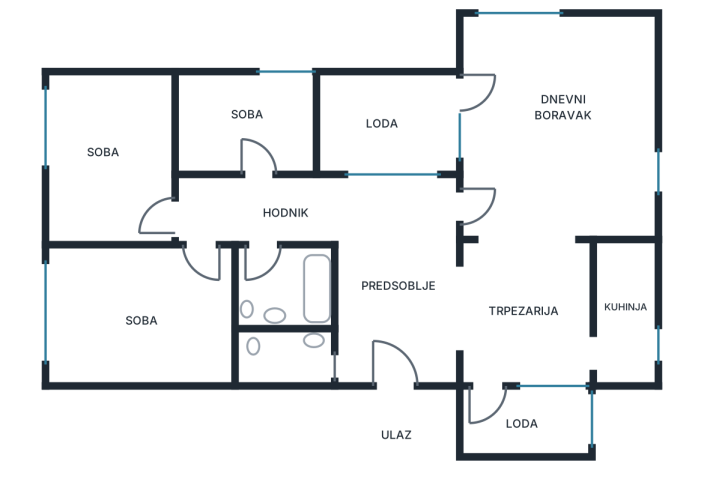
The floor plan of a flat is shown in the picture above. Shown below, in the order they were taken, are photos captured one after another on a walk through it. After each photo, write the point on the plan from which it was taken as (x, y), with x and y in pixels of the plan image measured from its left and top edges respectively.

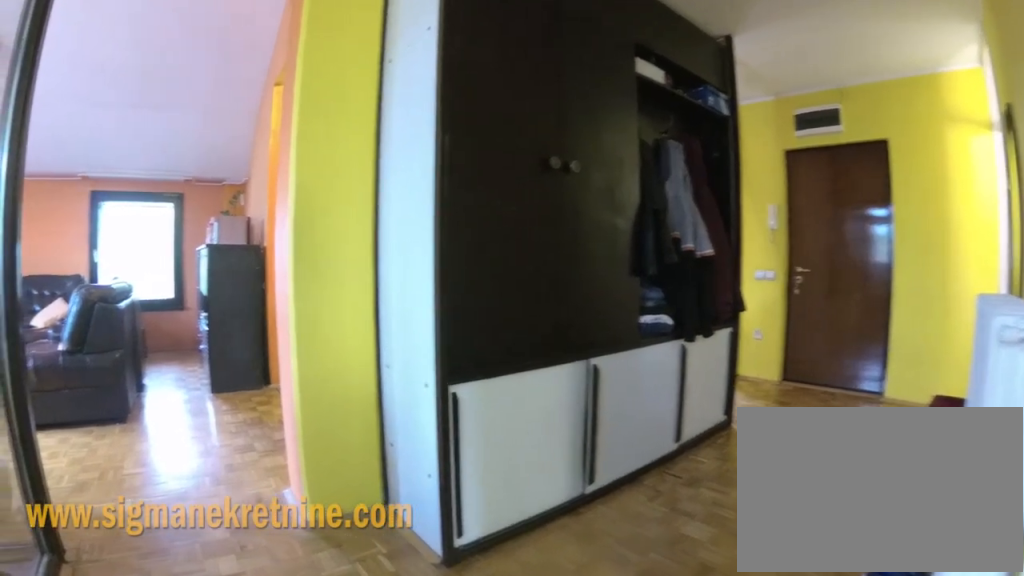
(351, 190)
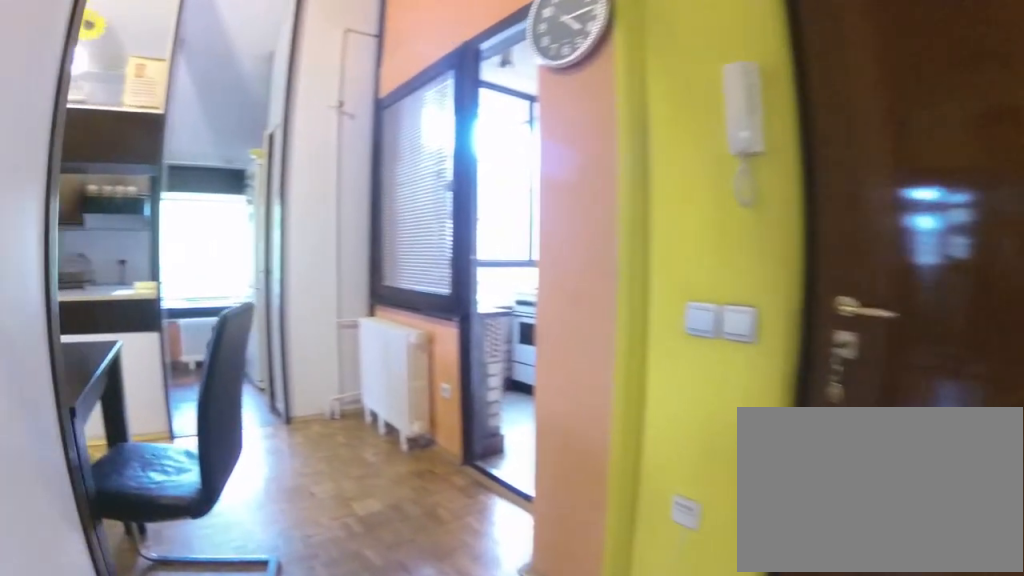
(420, 307)
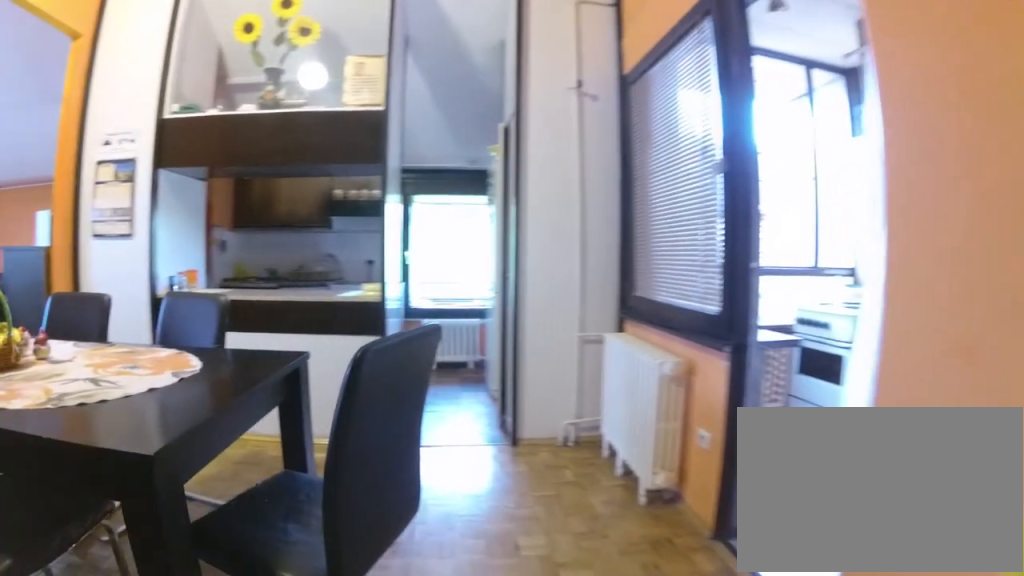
(443, 338)
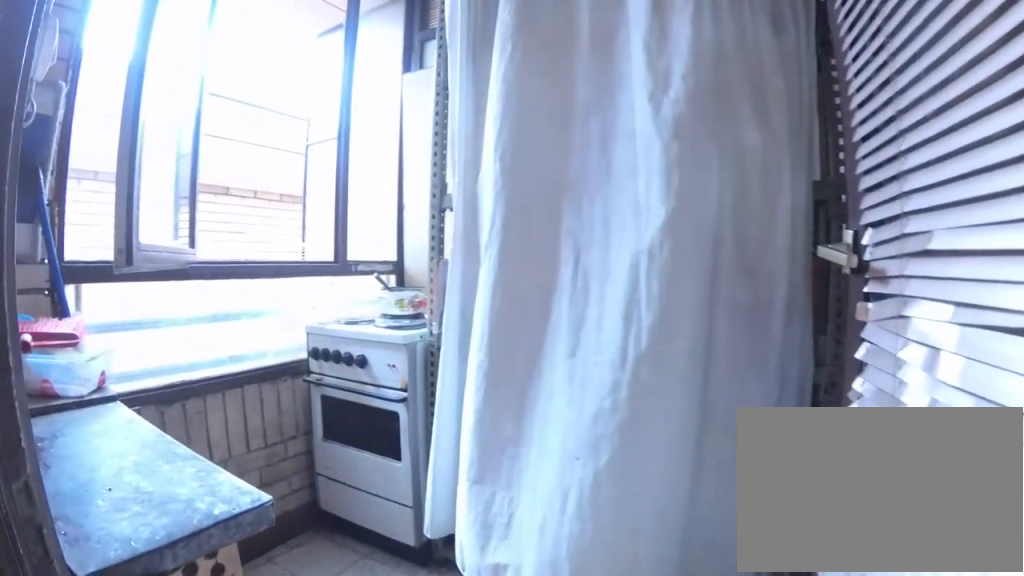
(480, 361)
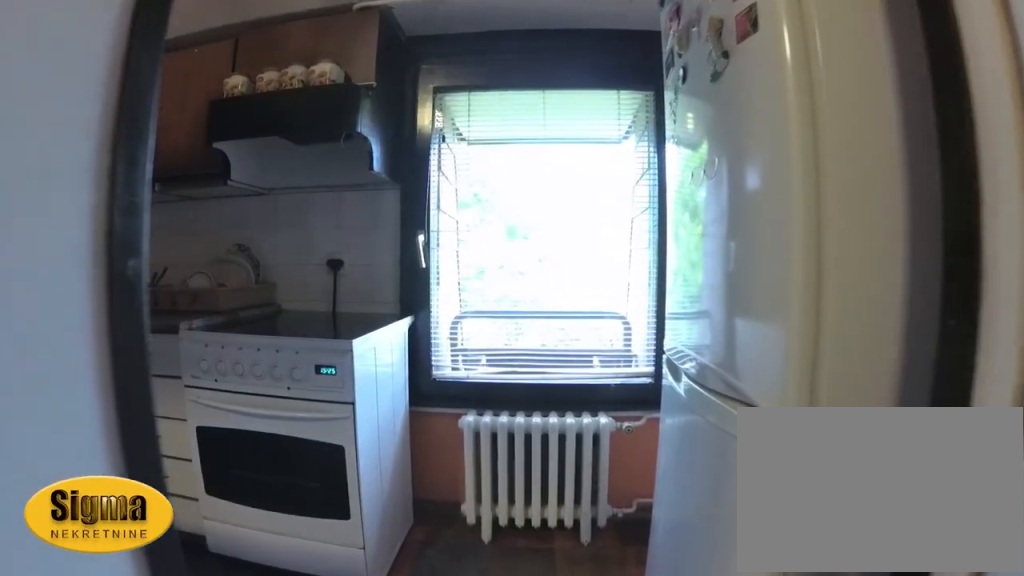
(561, 362)
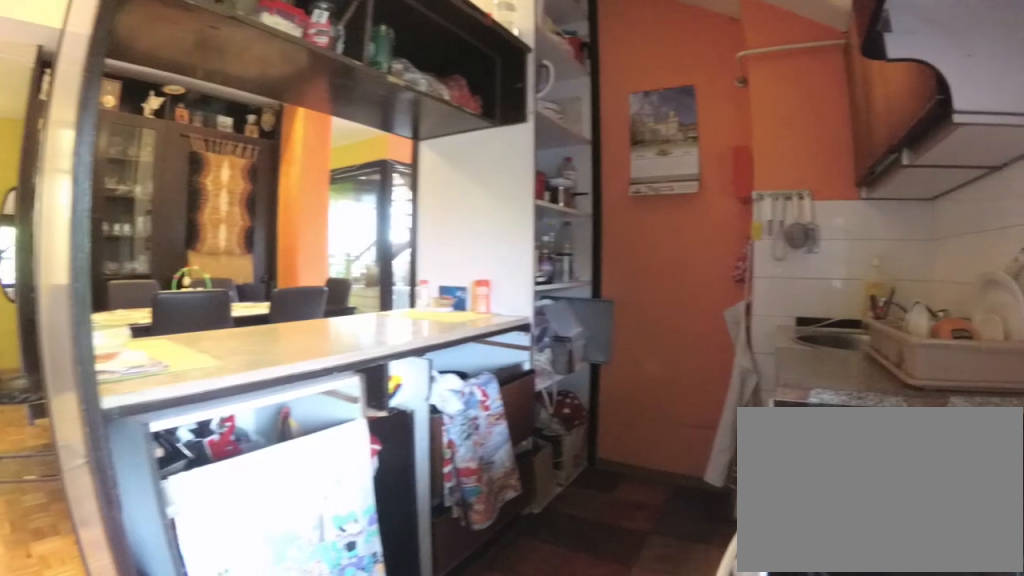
(629, 381)
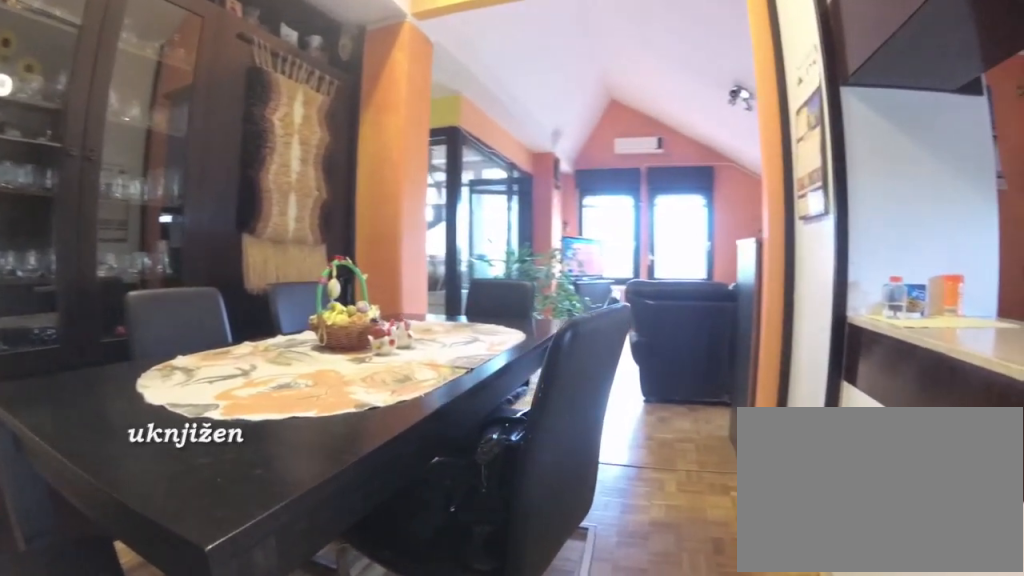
(582, 375)
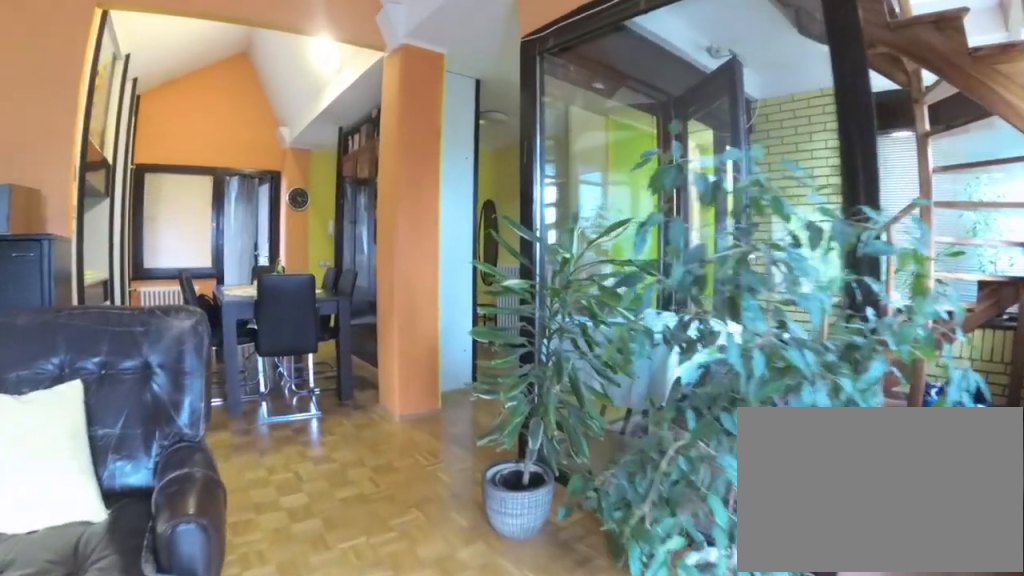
(534, 109)
